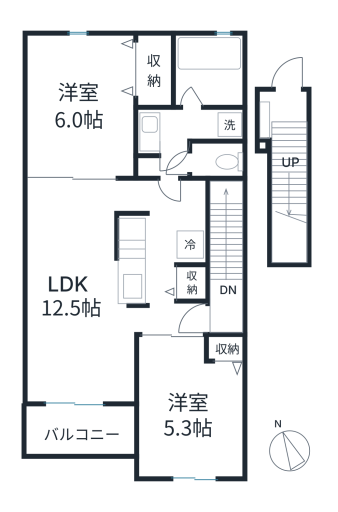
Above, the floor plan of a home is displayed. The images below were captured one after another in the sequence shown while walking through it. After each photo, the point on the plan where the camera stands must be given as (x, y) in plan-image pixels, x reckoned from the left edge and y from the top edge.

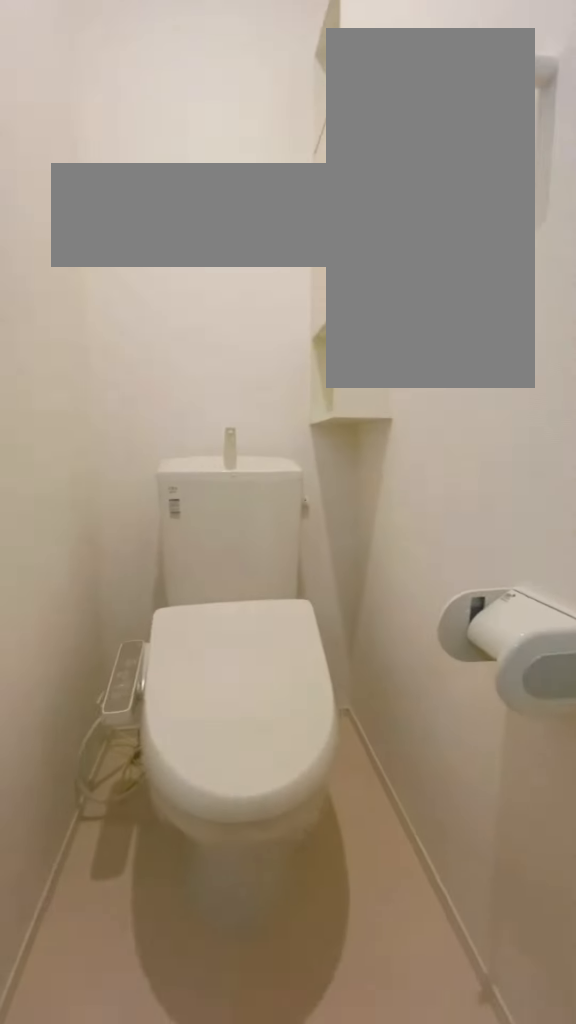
(171, 165)
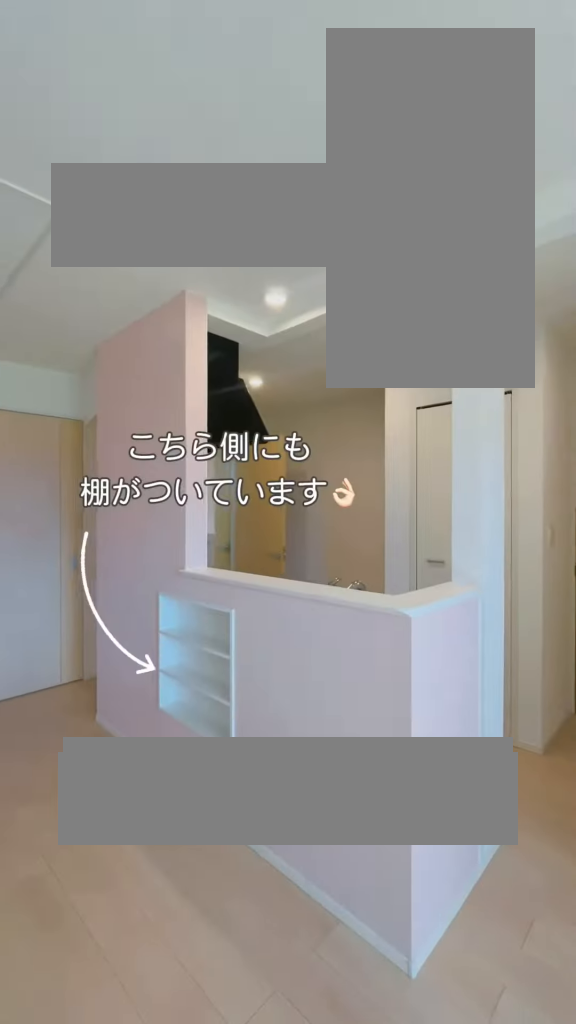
(72, 315)
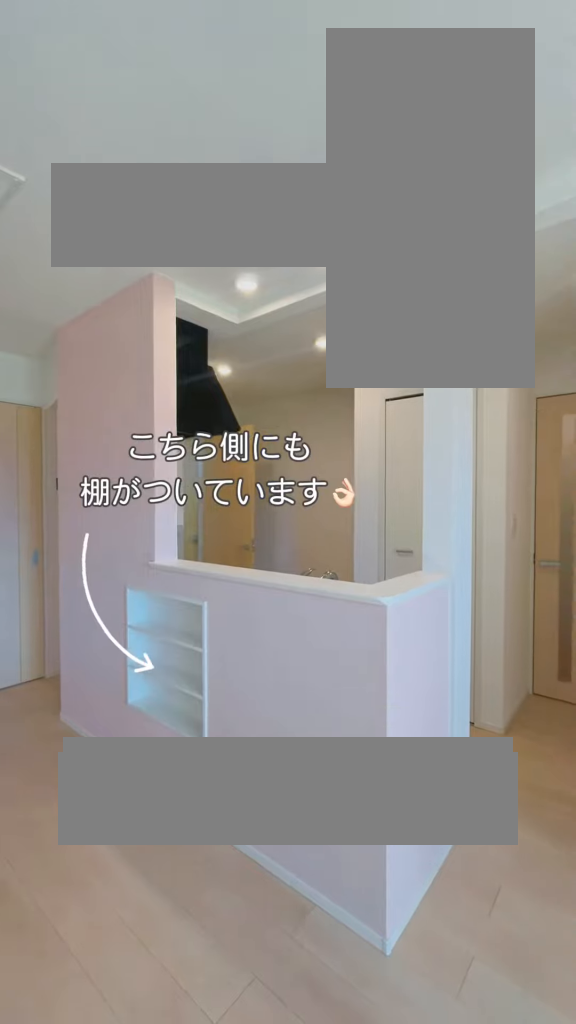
(70, 315)
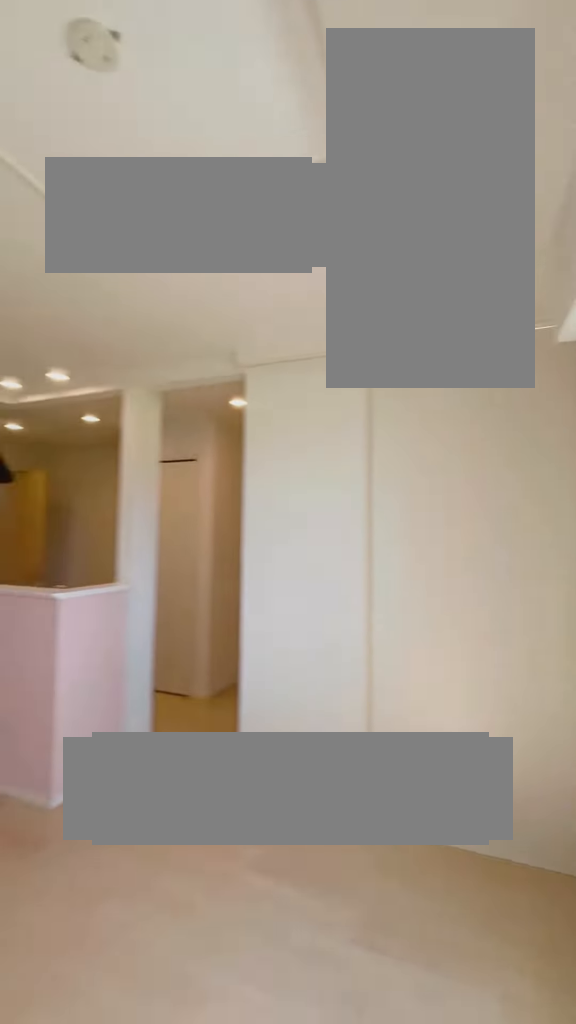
(42, 383)
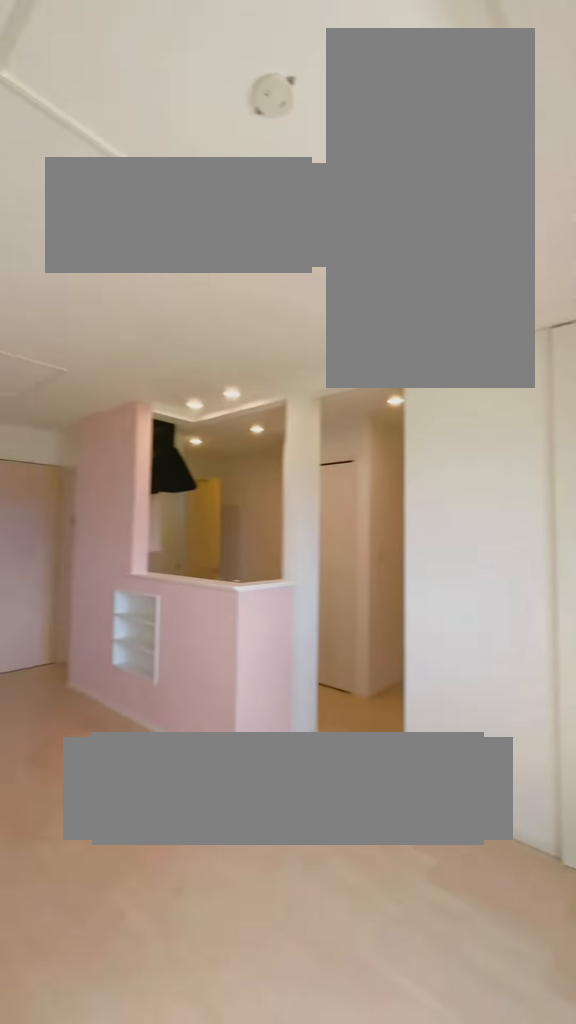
(42, 383)
